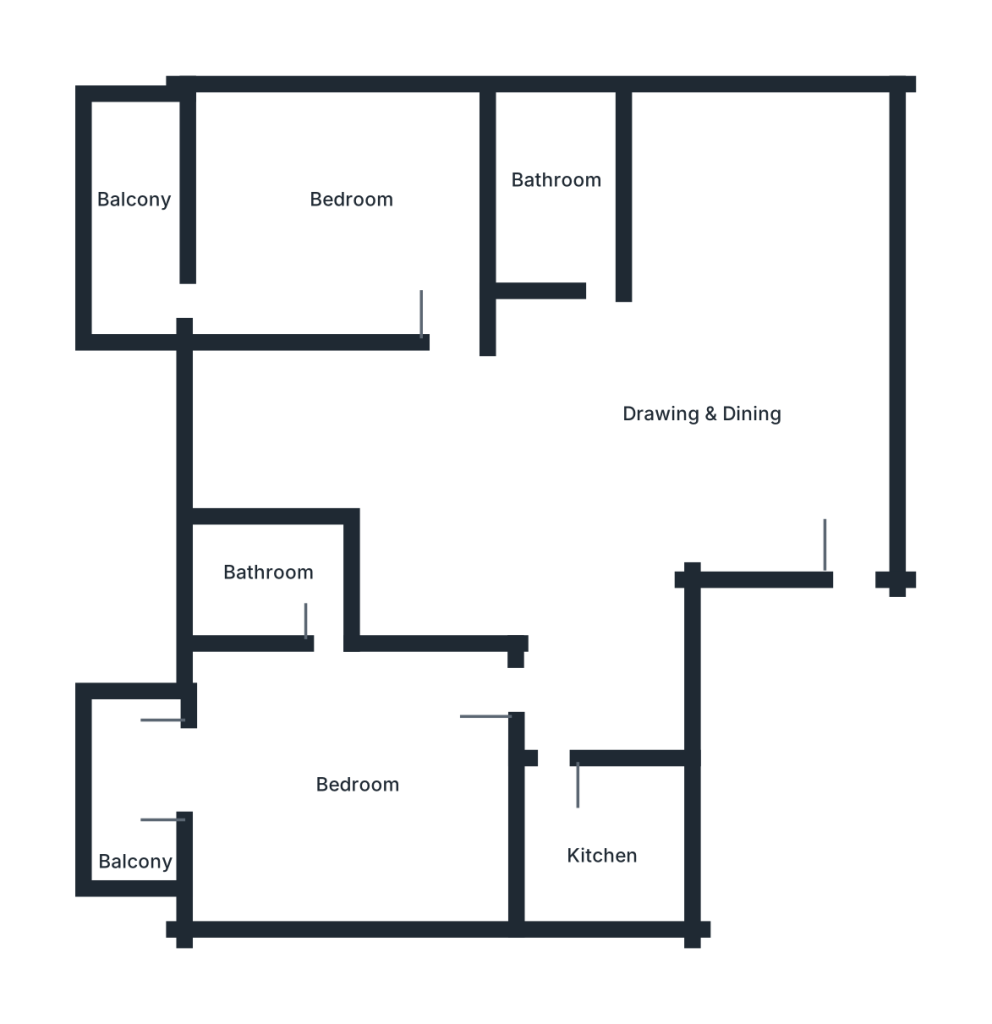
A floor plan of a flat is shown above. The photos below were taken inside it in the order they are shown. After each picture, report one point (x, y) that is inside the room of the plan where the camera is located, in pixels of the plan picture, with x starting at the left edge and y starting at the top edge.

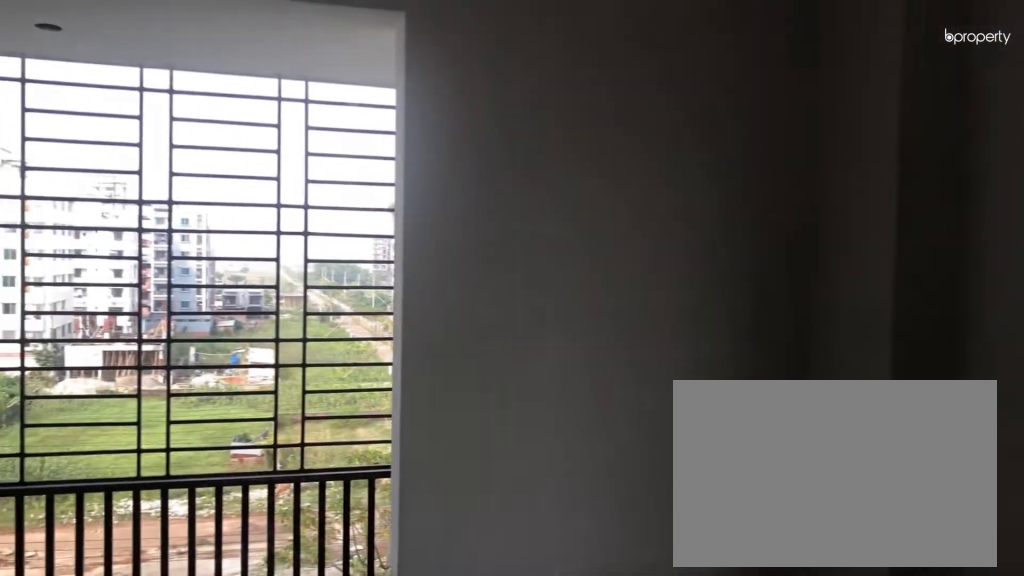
(326, 207)
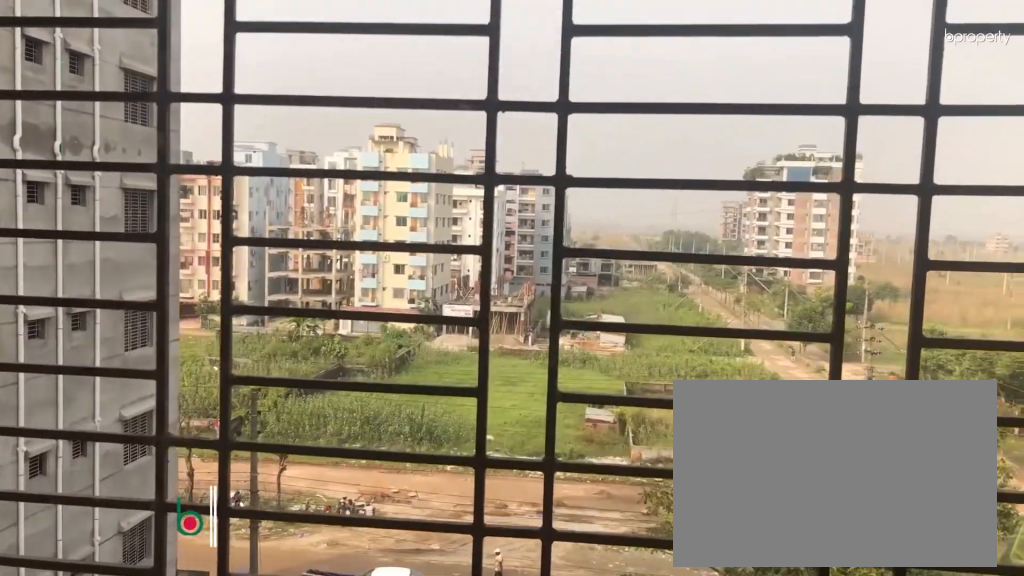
(130, 210)
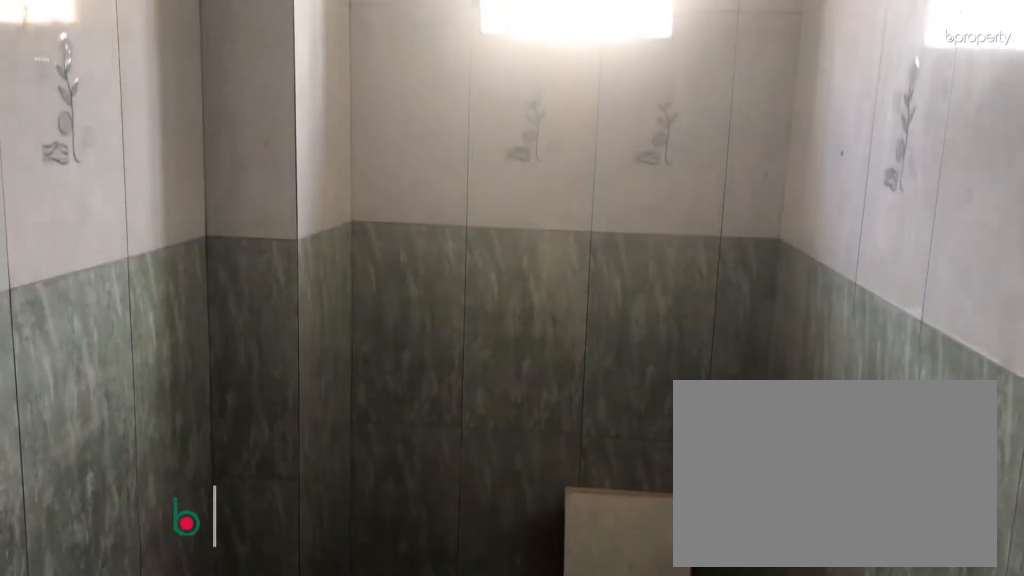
(550, 187)
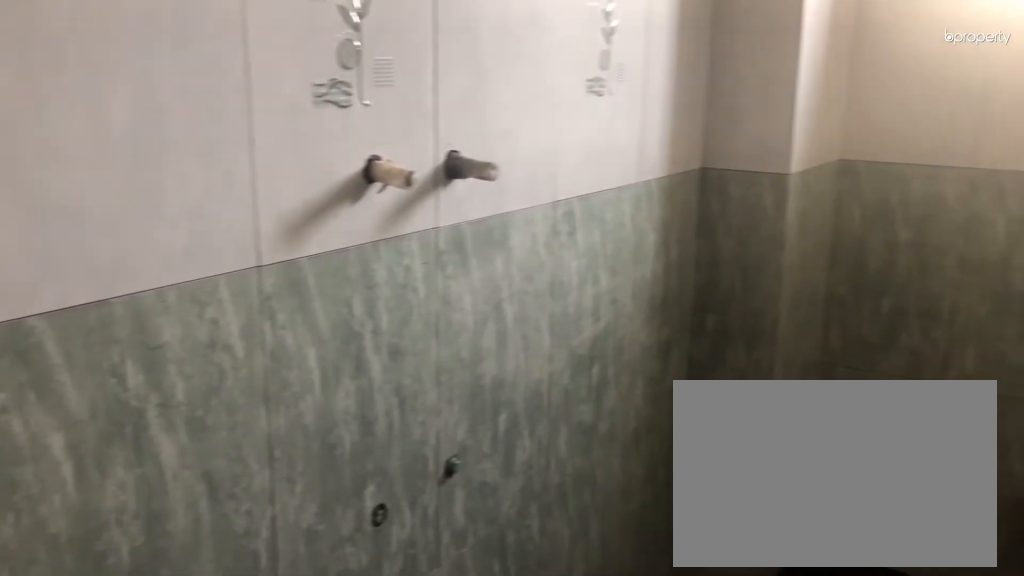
(550, 187)
